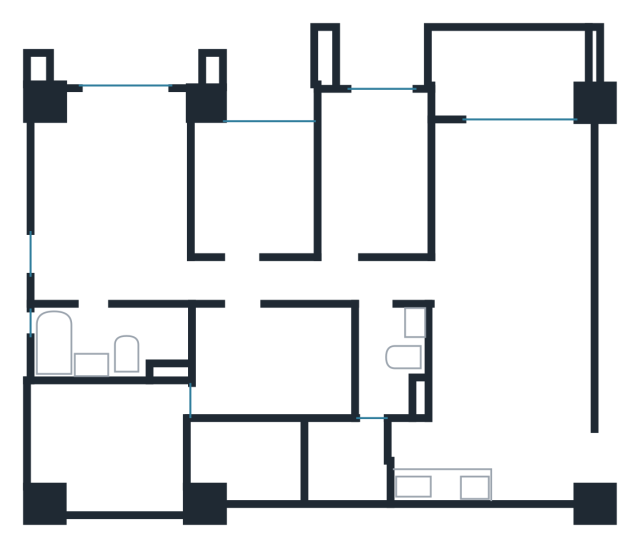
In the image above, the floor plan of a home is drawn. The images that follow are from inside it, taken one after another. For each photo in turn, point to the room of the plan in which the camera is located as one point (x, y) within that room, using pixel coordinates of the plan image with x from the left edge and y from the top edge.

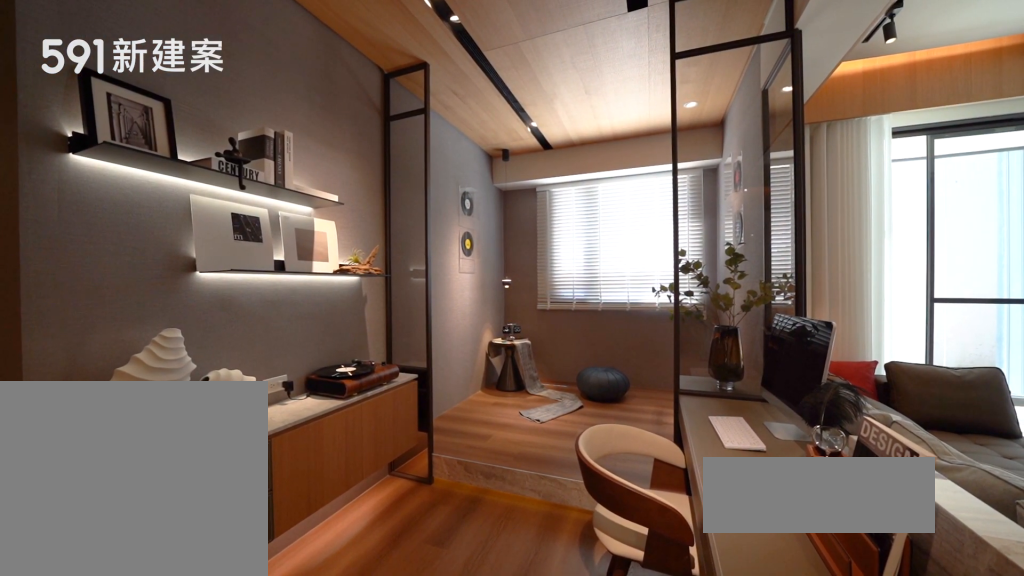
(373, 169)
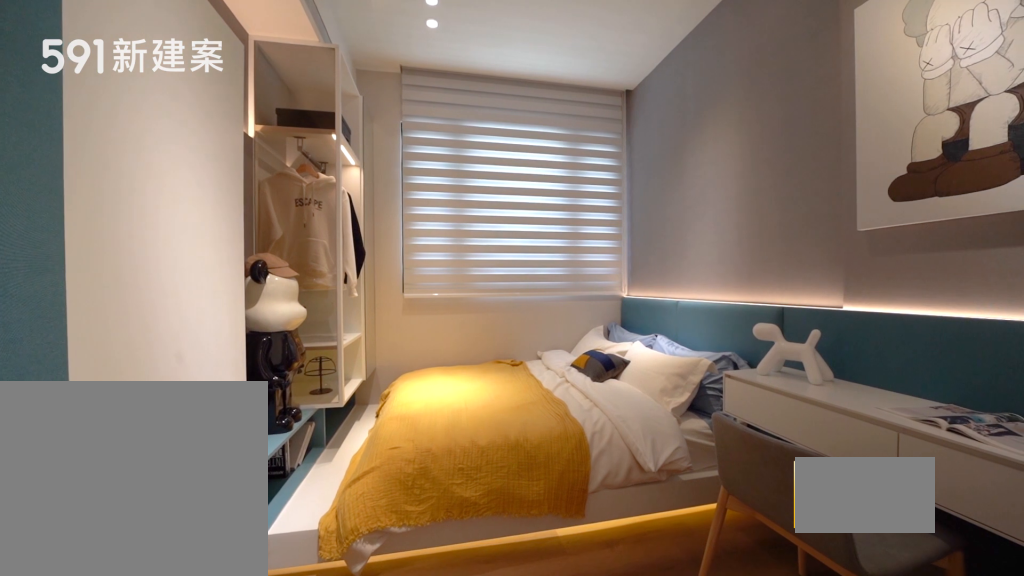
(254, 185)
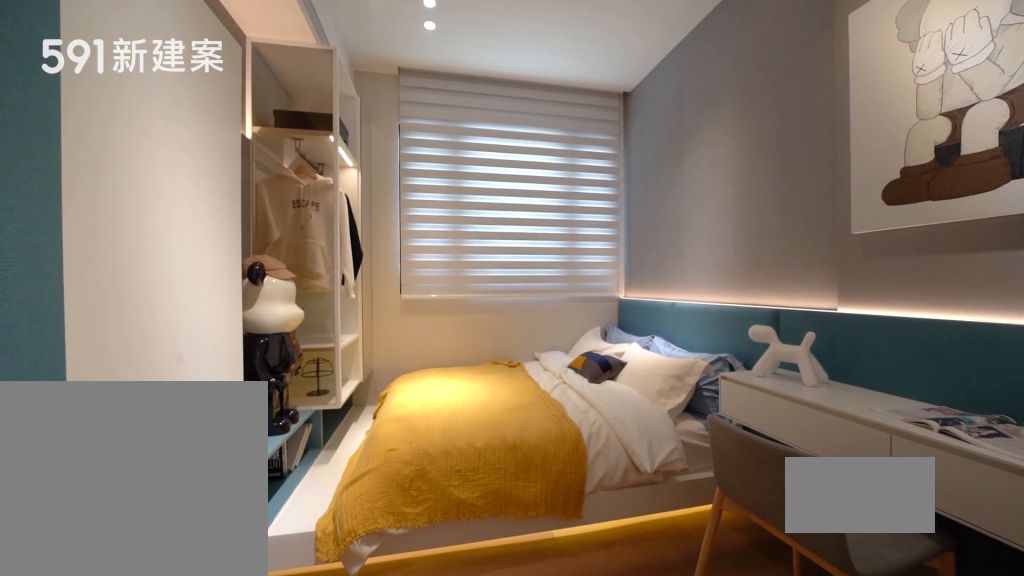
(254, 185)
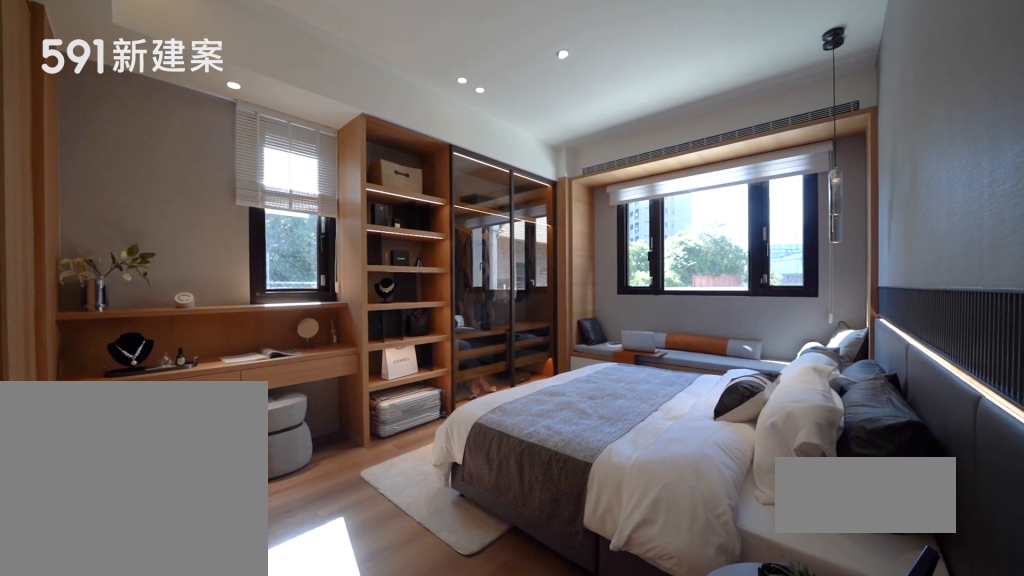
(114, 199)
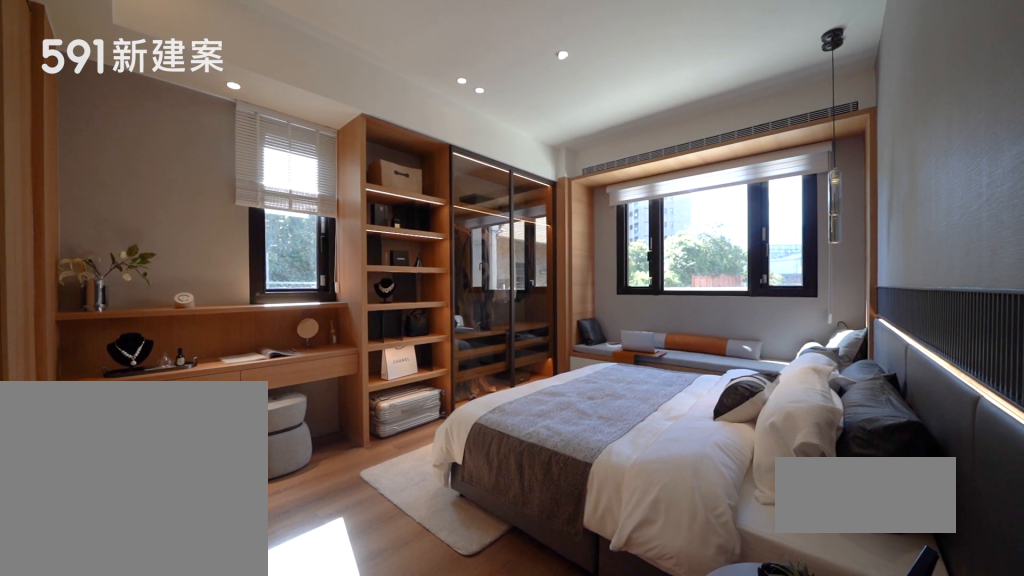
(114, 199)
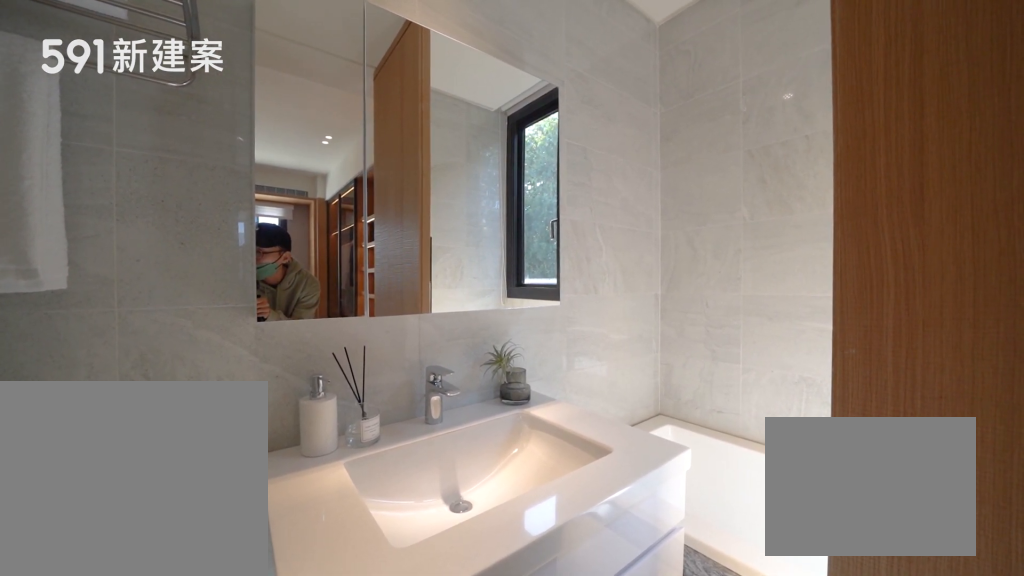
(108, 342)
